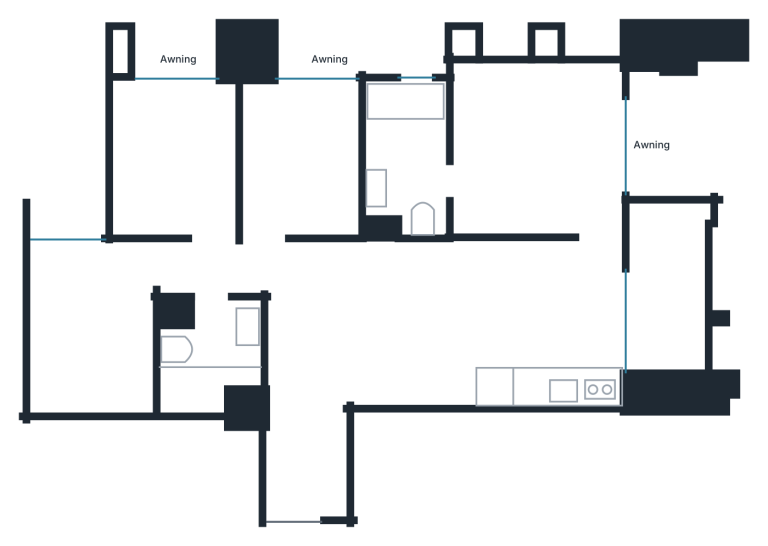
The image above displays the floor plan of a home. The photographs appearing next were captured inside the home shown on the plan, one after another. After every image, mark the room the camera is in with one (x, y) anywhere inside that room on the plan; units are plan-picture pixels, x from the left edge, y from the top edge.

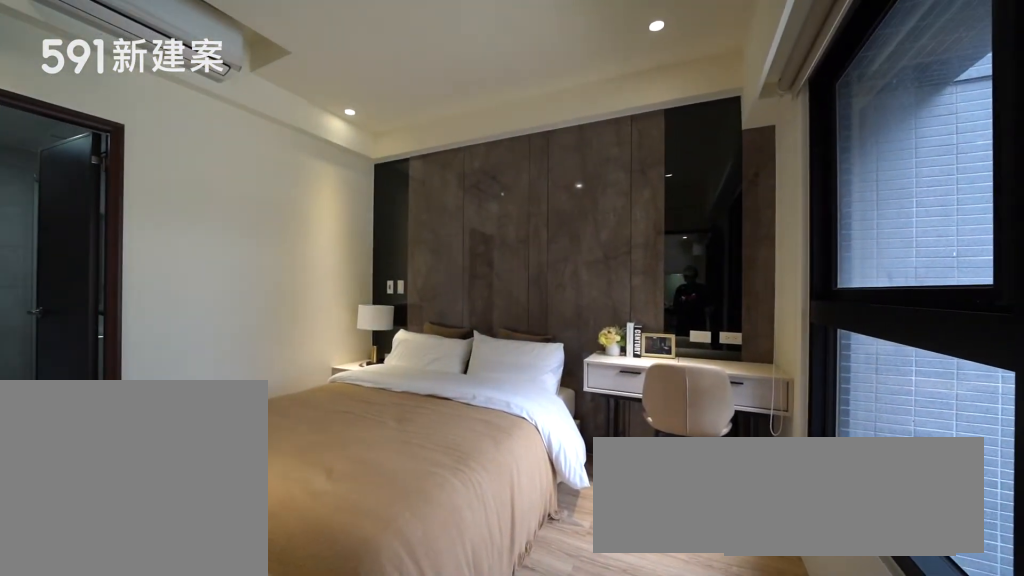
(534, 148)
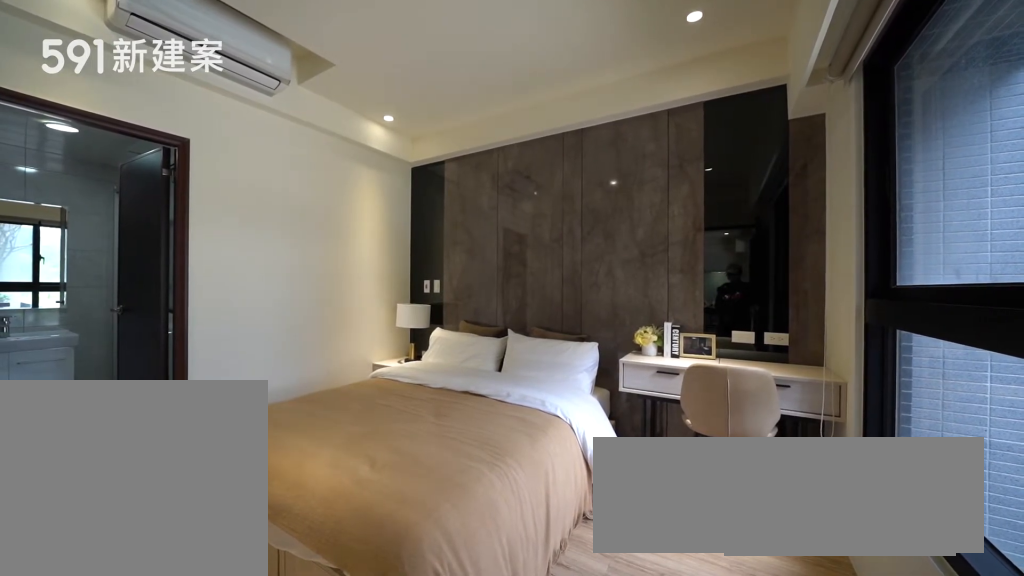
(534, 148)
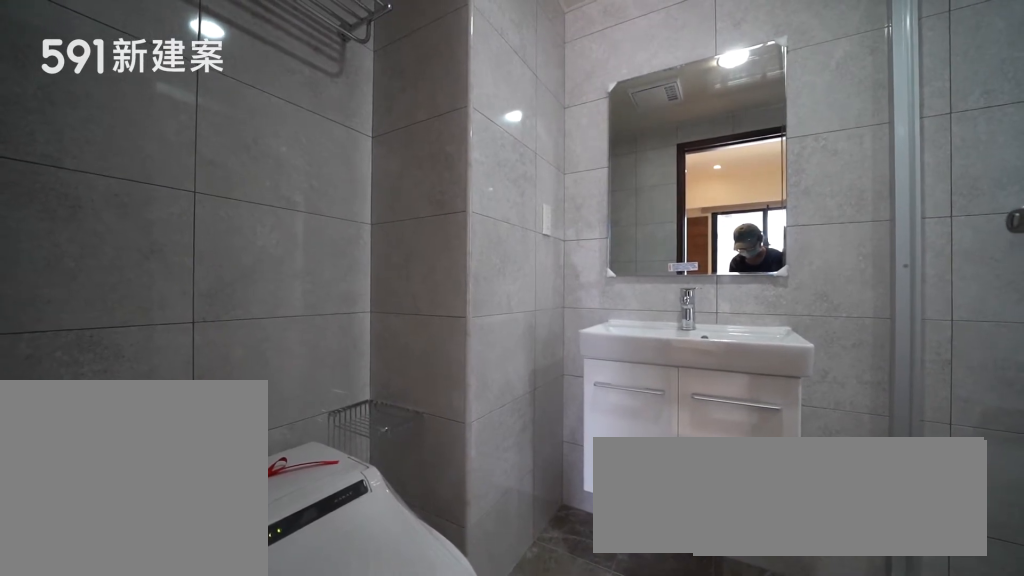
(405, 158)
